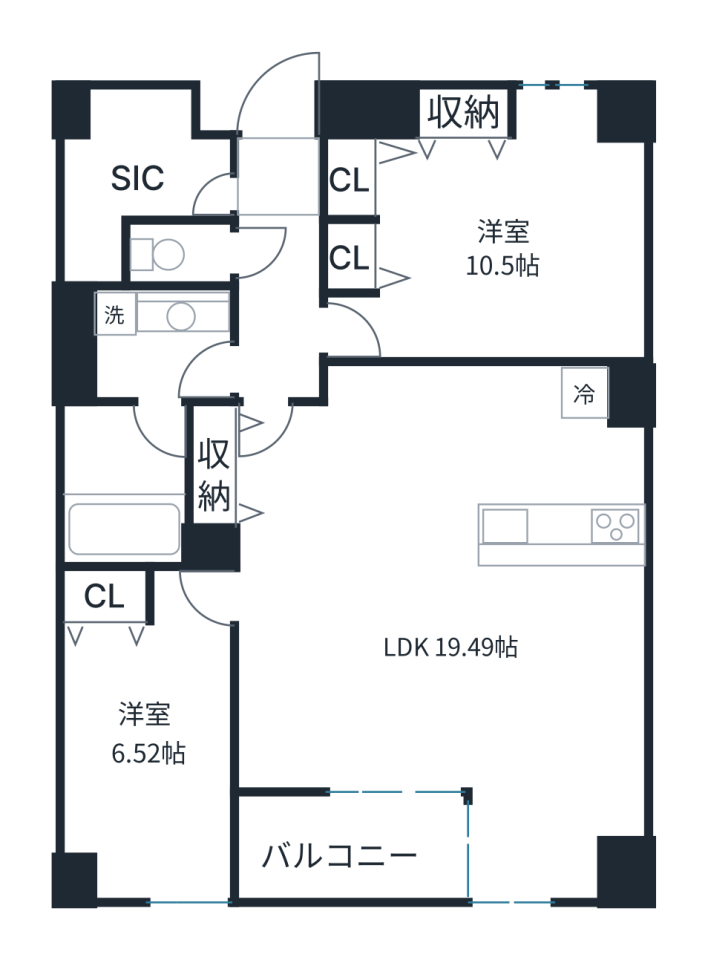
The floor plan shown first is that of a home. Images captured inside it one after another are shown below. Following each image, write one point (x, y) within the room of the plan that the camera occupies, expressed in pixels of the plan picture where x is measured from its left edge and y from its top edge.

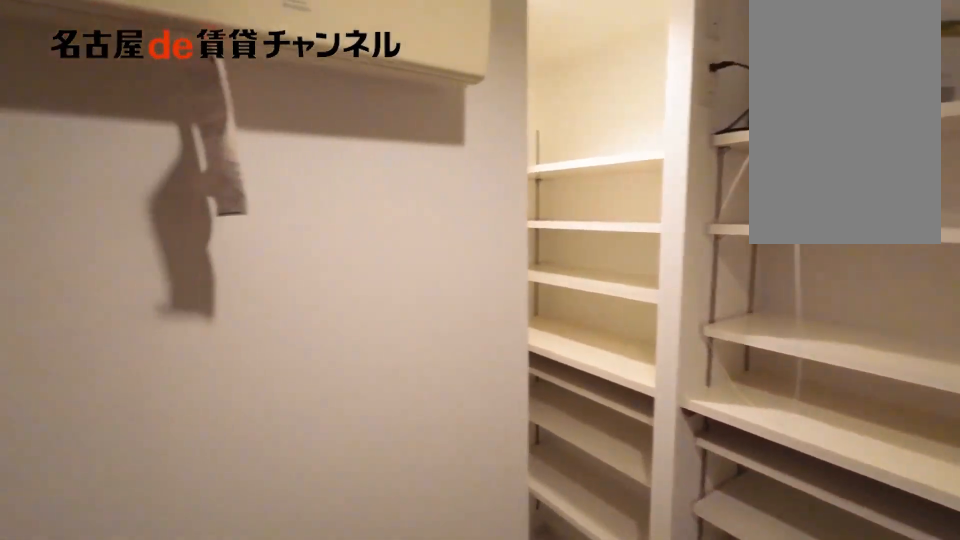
(143, 172)
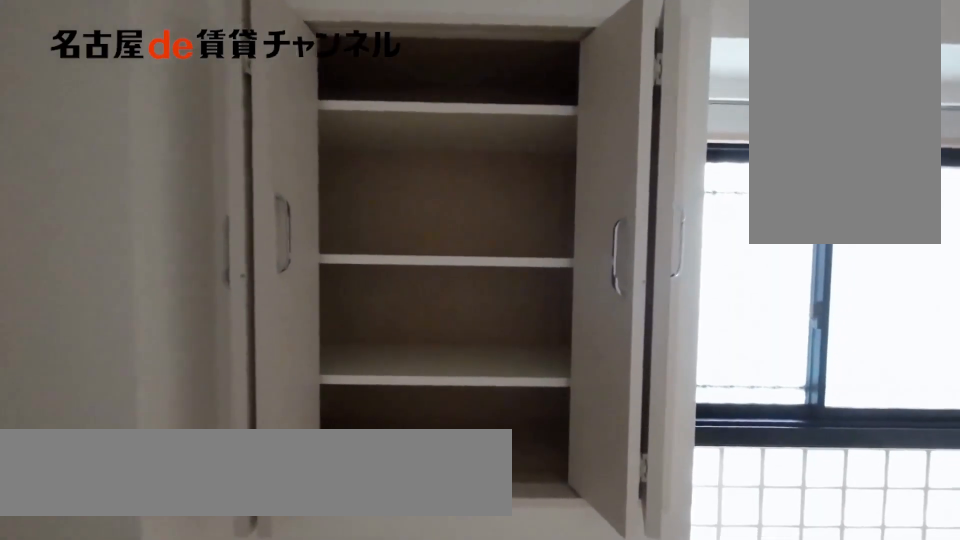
(481, 223)
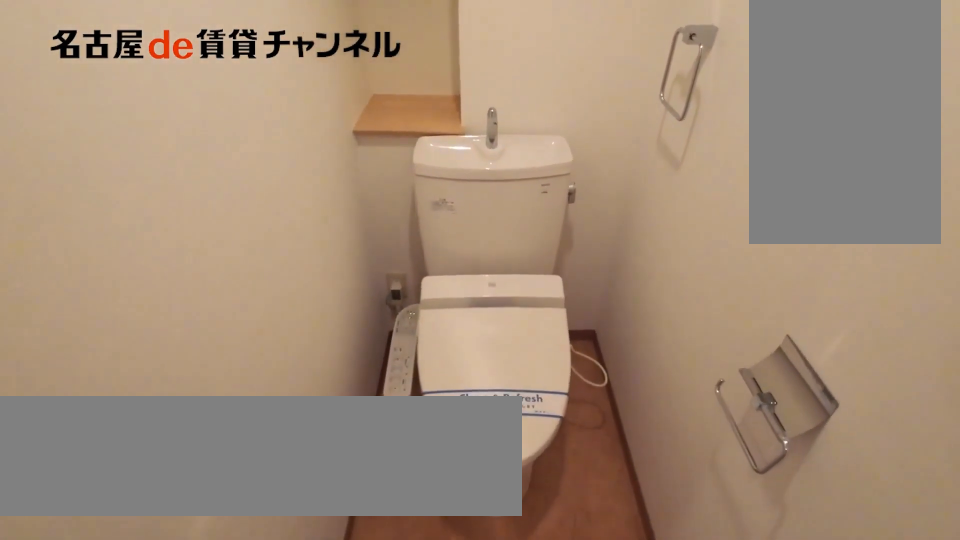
(178, 253)
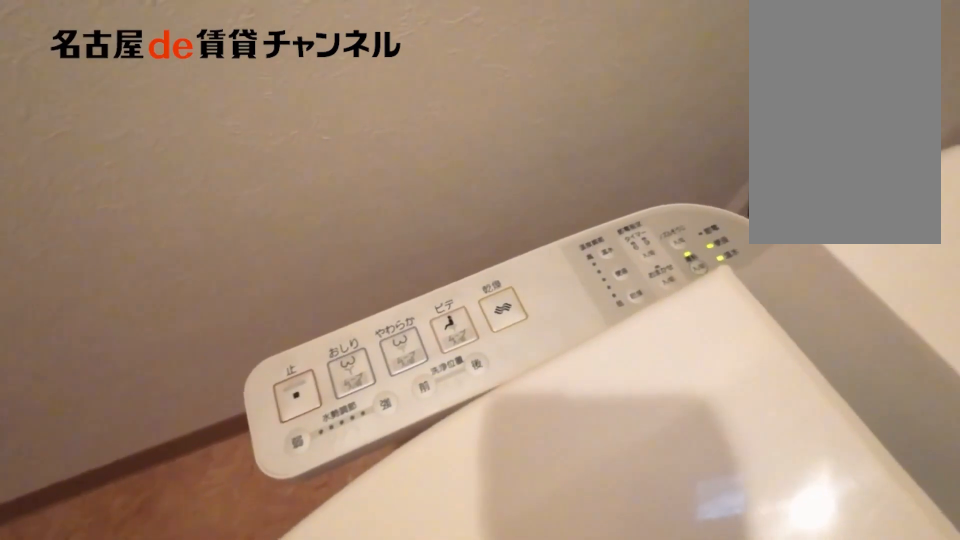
(177, 253)
